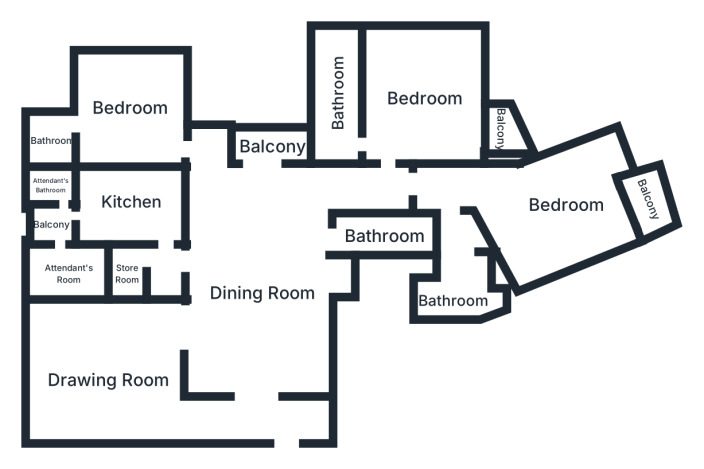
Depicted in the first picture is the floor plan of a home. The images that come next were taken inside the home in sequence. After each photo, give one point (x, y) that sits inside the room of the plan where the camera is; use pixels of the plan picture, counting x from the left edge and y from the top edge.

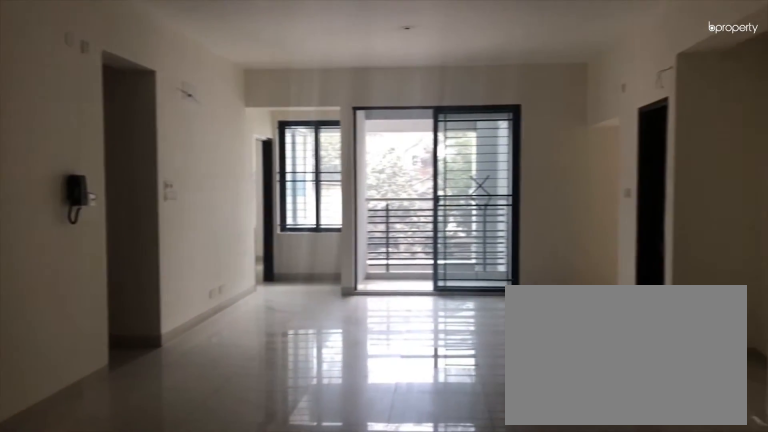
(263, 295)
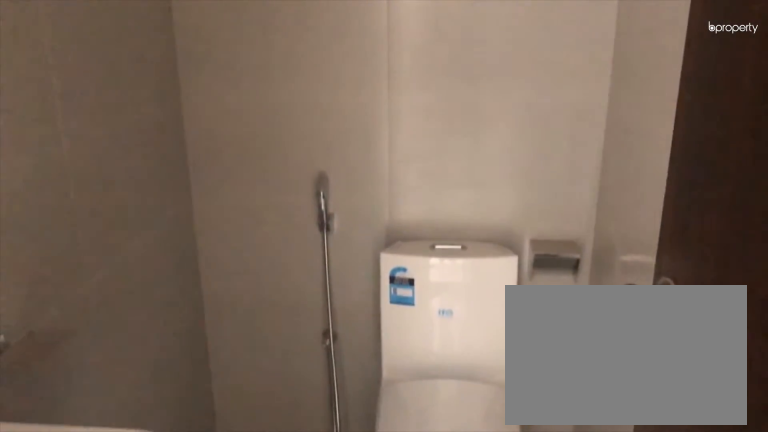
(384, 237)
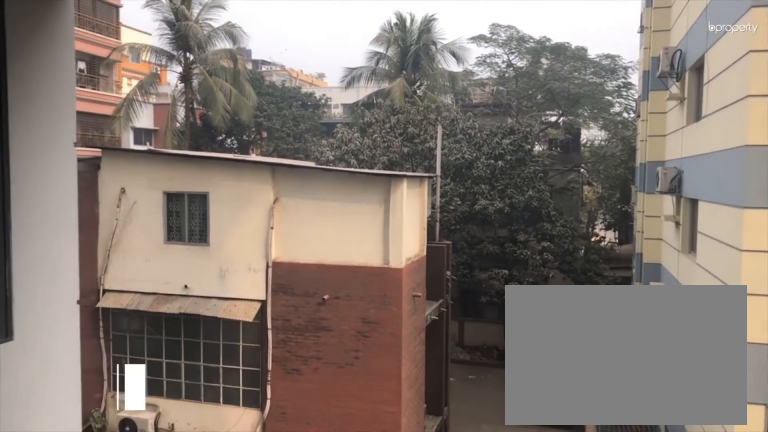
(273, 148)
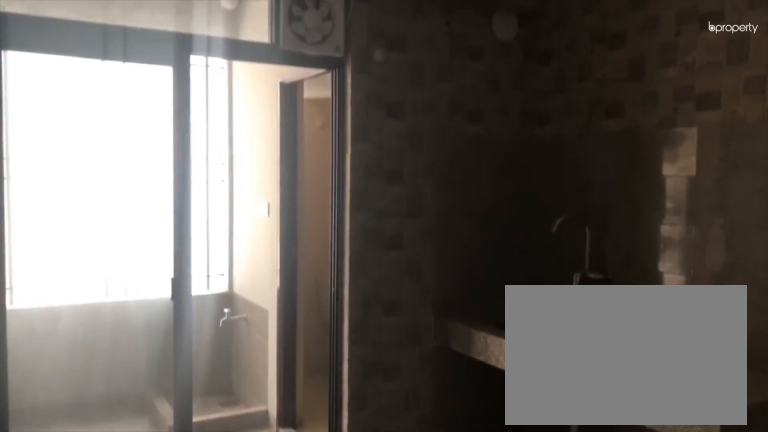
(130, 205)
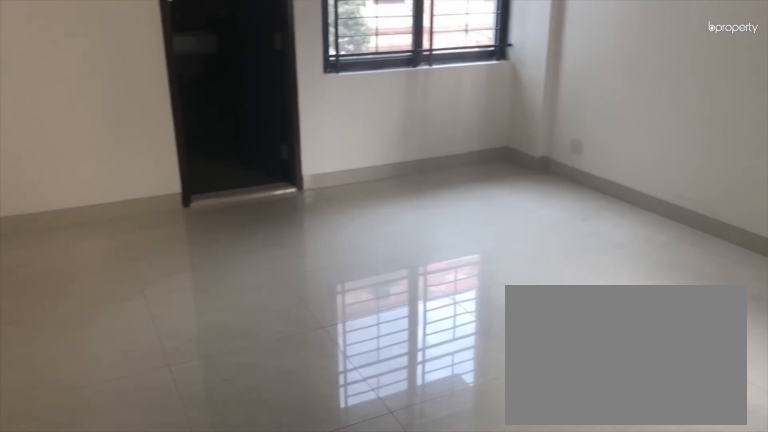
(129, 110)
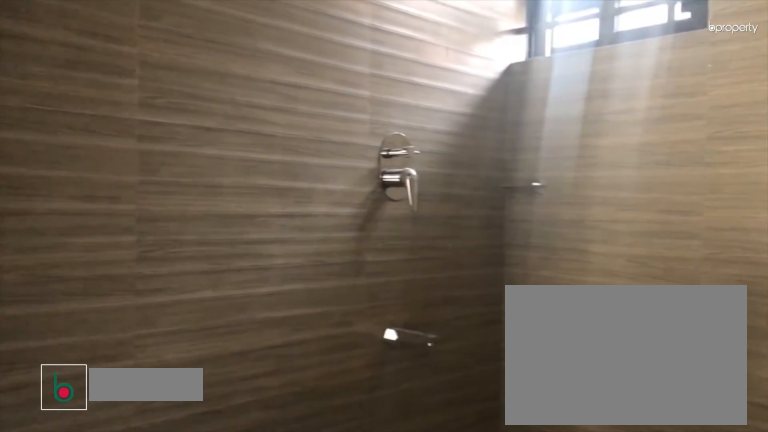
(56, 141)
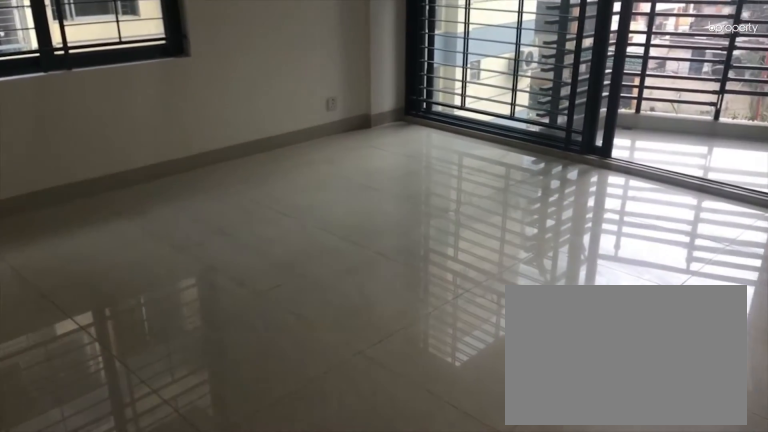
(425, 101)
